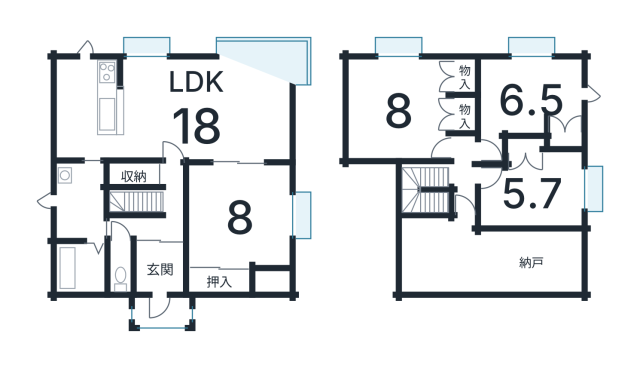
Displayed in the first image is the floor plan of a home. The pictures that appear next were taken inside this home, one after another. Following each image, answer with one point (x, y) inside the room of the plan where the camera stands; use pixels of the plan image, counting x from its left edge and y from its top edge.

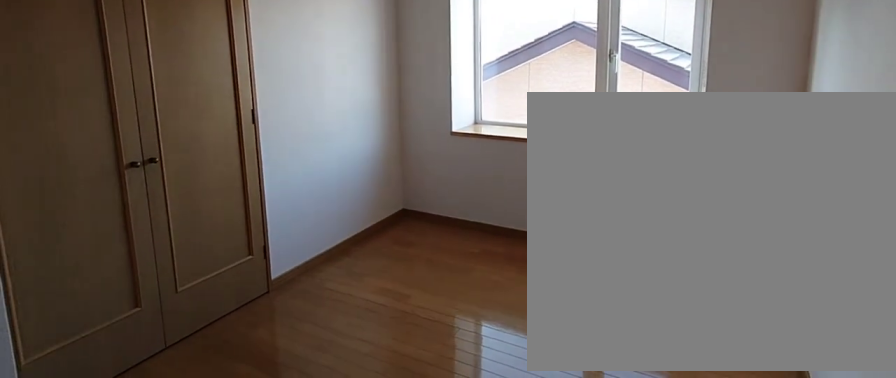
(530, 199)
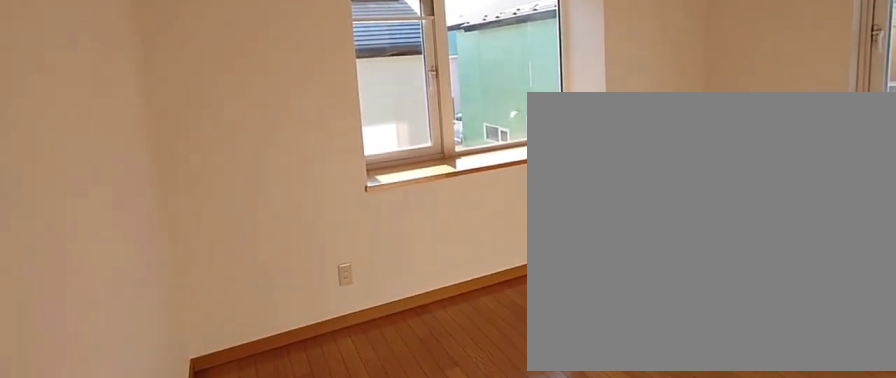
(528, 99)
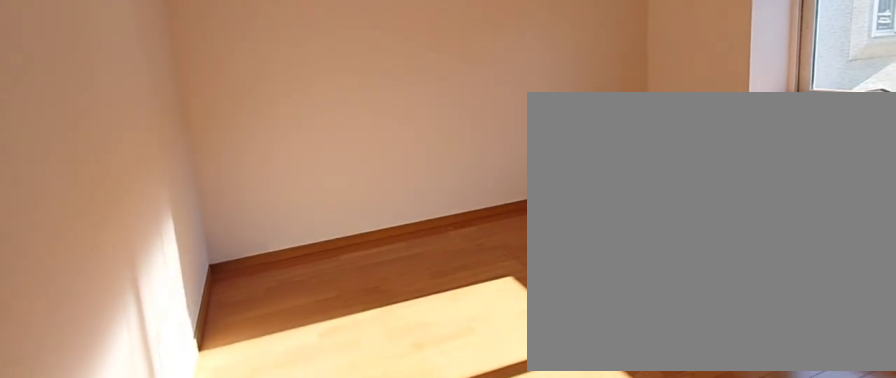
(396, 114)
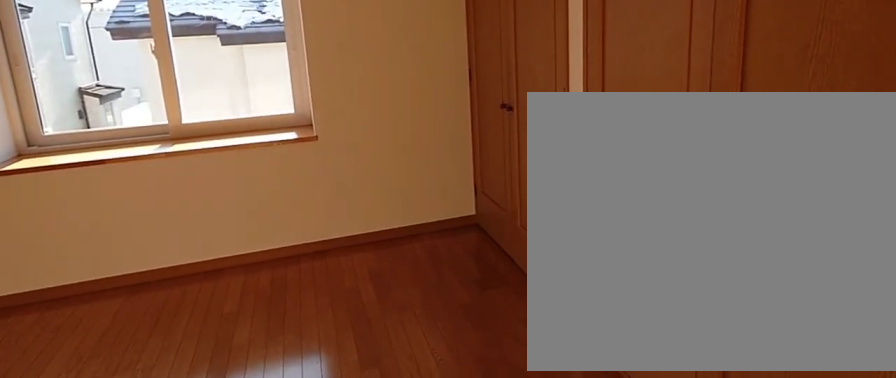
(396, 114)
